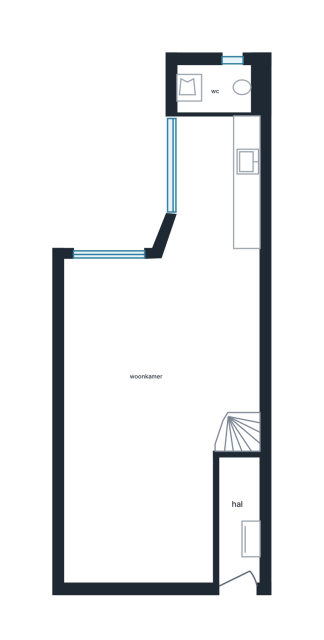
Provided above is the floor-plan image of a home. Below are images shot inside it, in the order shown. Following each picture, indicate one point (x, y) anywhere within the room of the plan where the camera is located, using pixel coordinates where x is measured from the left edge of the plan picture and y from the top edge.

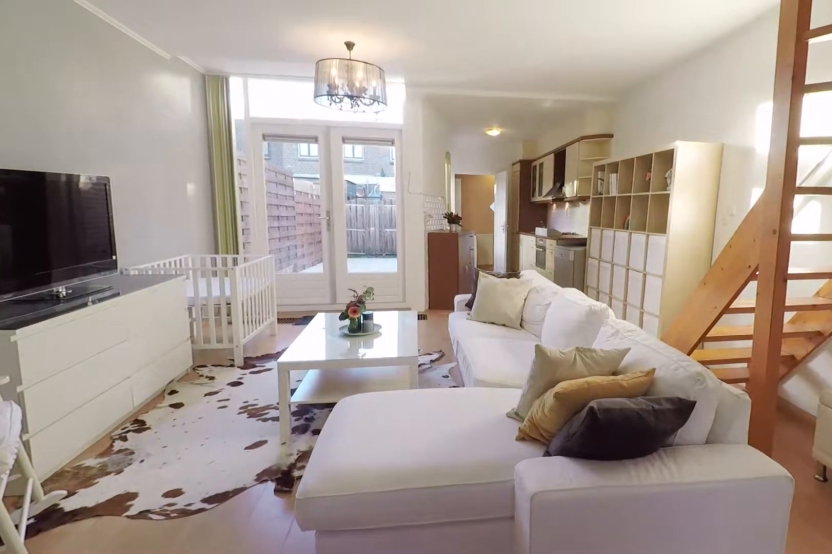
(116, 325)
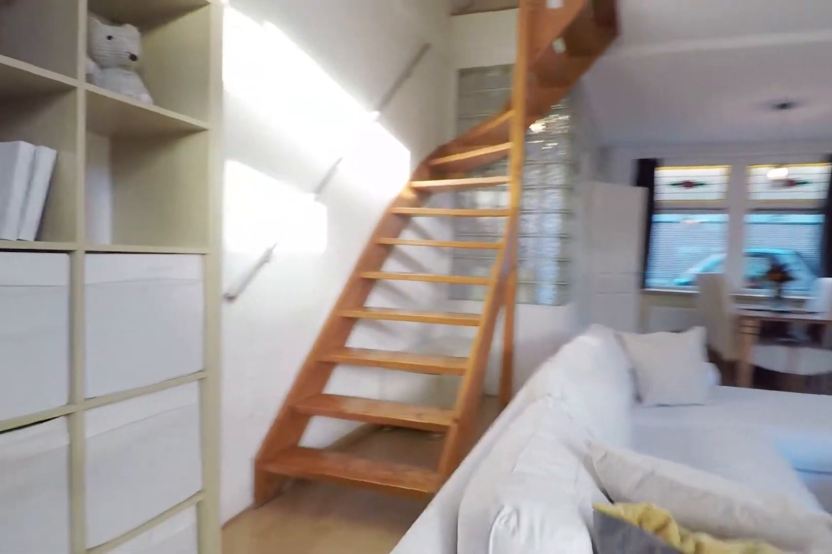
(118, 320)
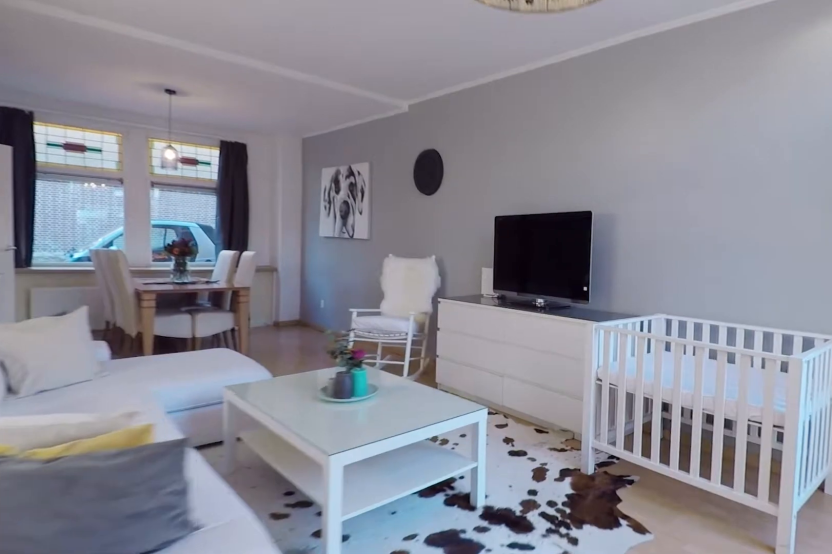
(250, 330)
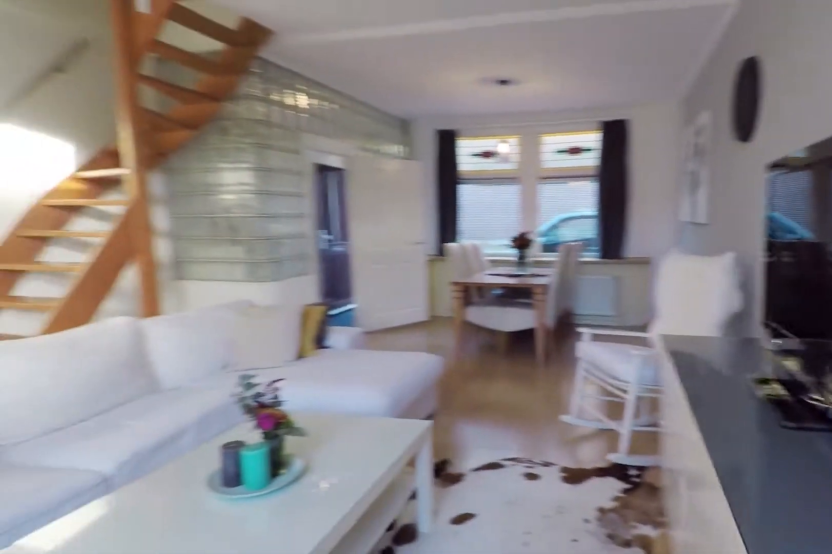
(119, 325)
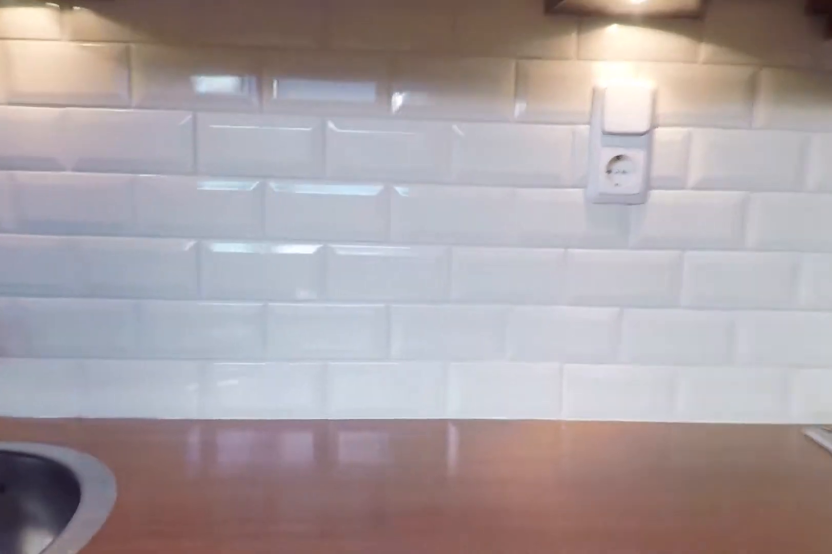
(246, 183)
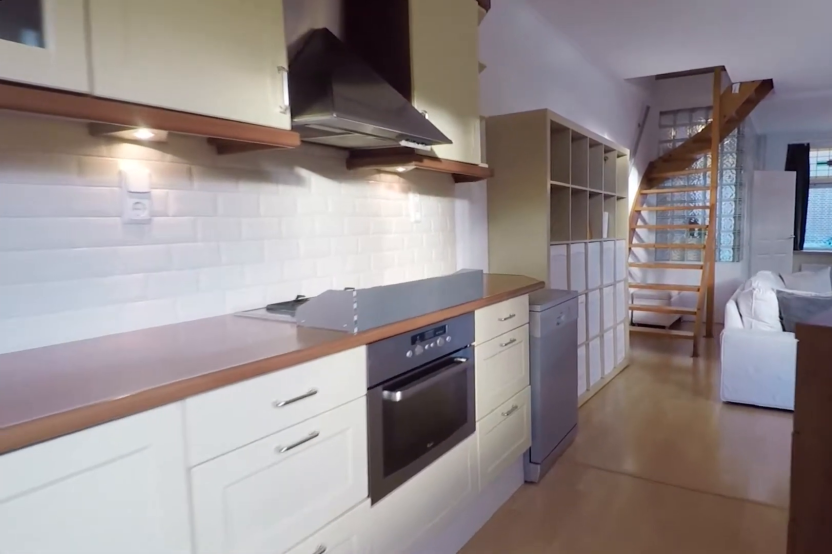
(246, 183)
